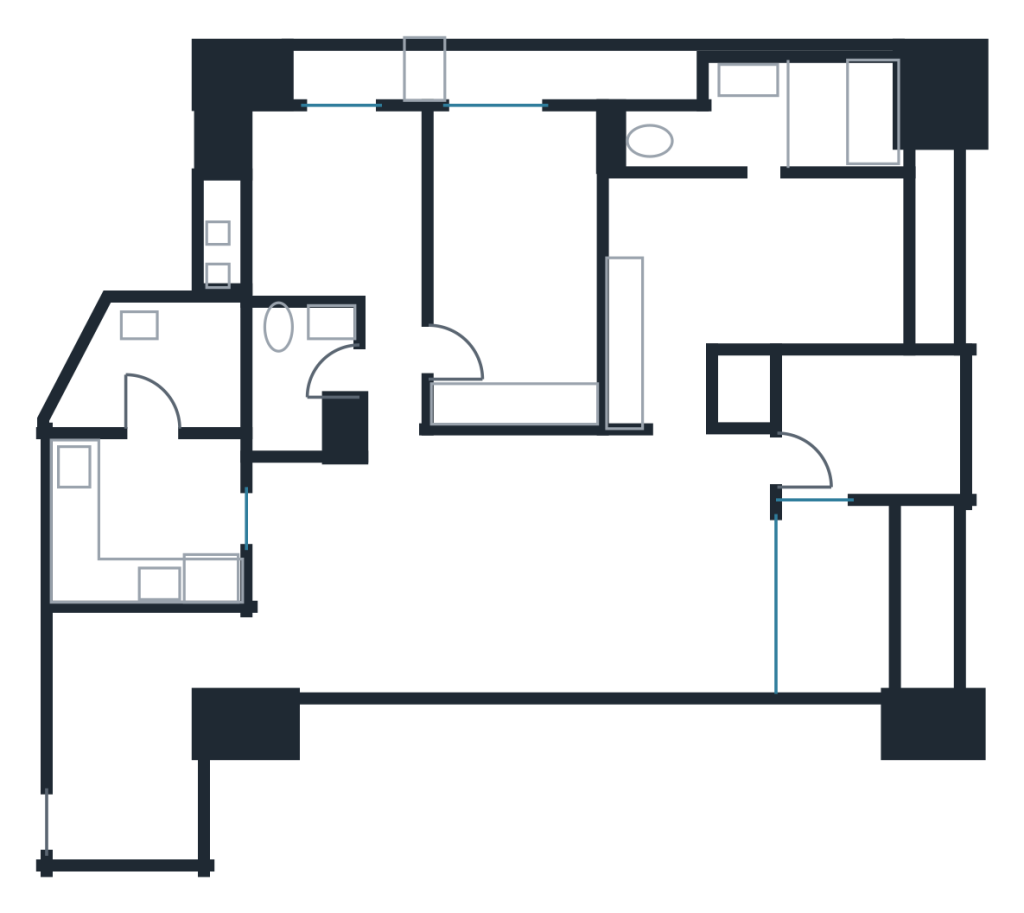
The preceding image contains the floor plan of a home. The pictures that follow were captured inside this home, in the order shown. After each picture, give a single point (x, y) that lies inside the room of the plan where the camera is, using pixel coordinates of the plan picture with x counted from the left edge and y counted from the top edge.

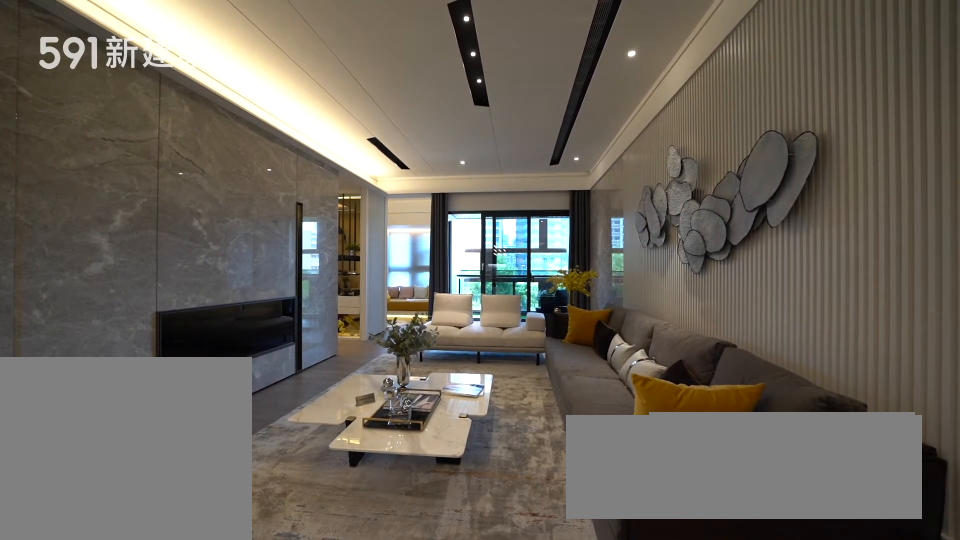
(611, 564)
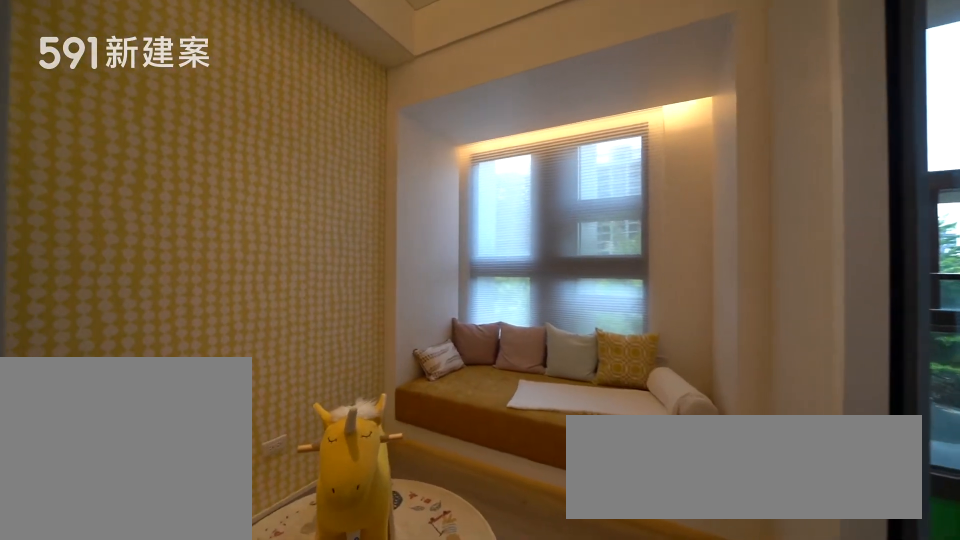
(865, 419)
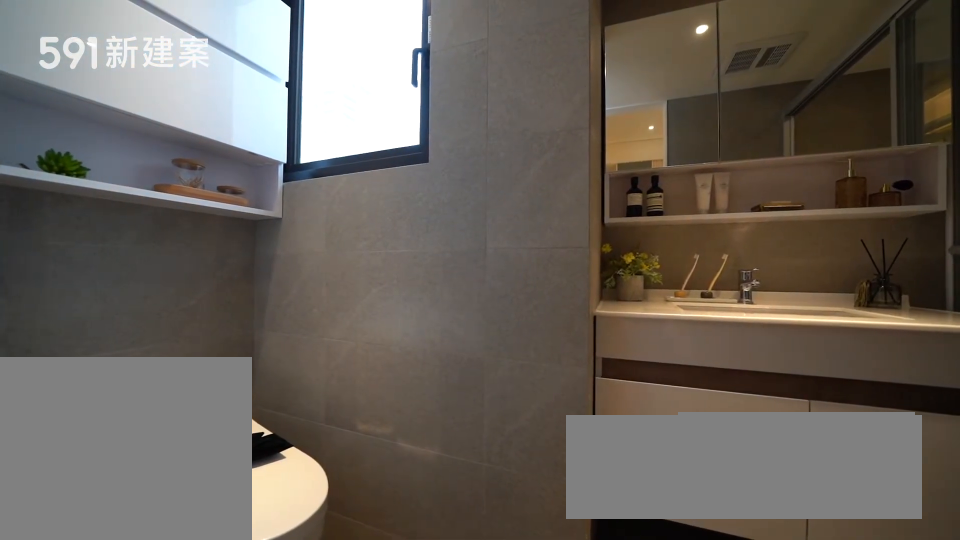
(768, 115)
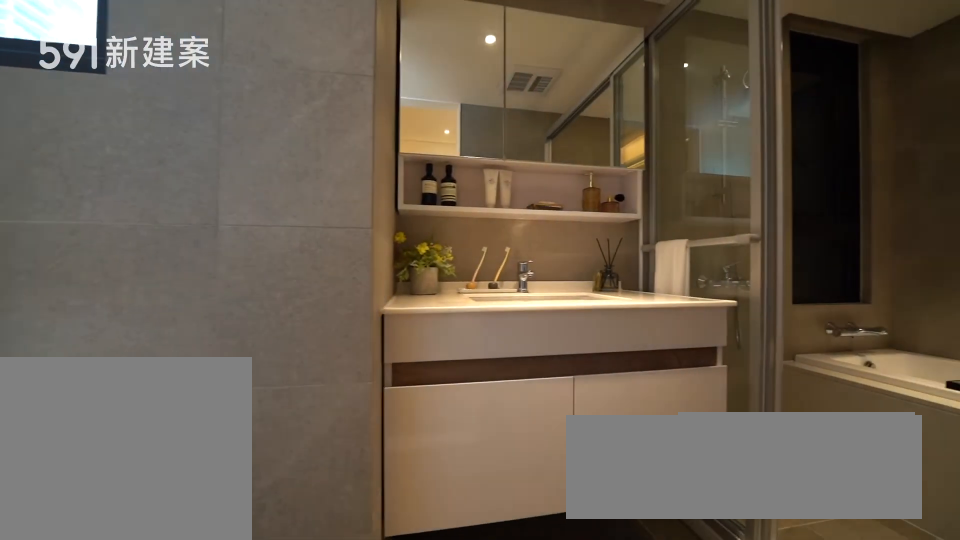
(768, 115)
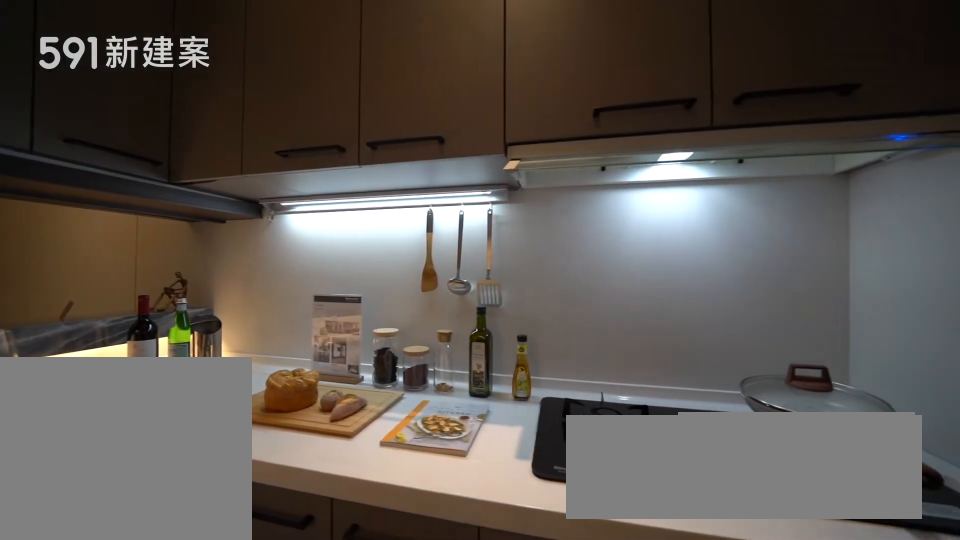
(149, 520)
